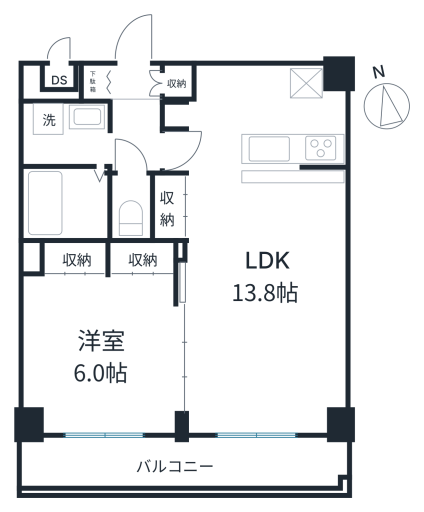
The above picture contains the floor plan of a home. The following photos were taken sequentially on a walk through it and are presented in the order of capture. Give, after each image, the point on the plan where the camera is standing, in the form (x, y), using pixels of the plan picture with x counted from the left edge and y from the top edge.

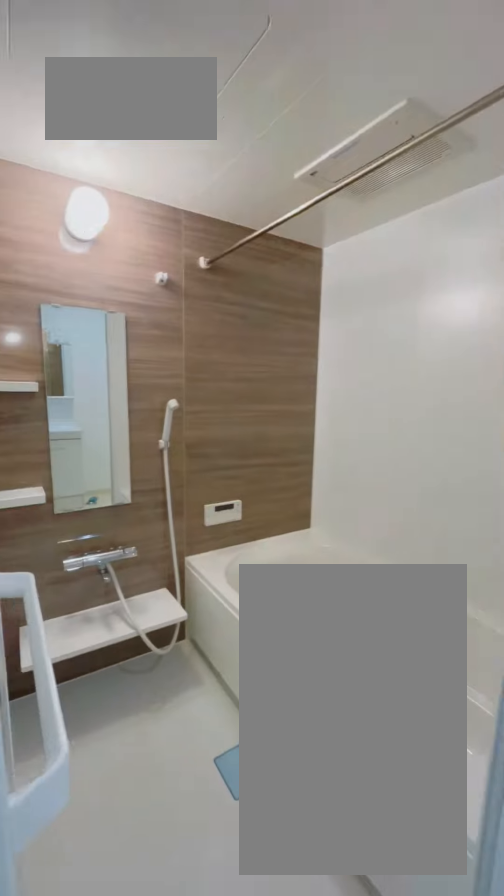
(66, 202)
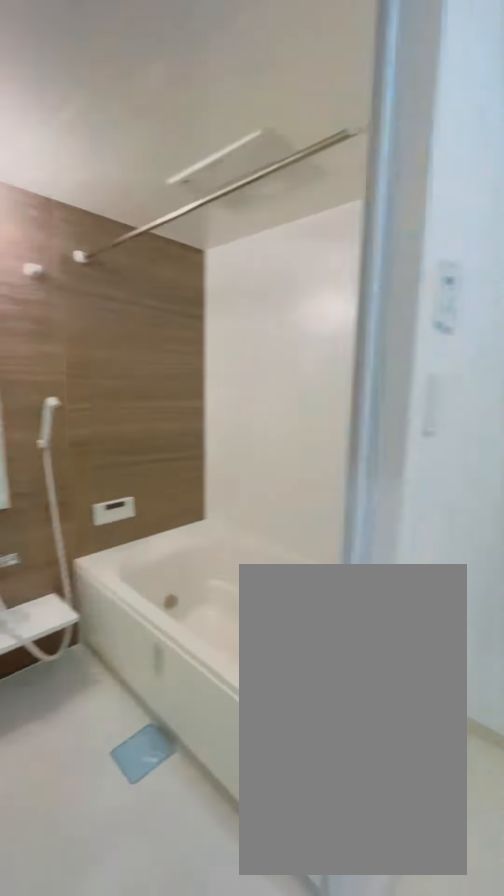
(65, 197)
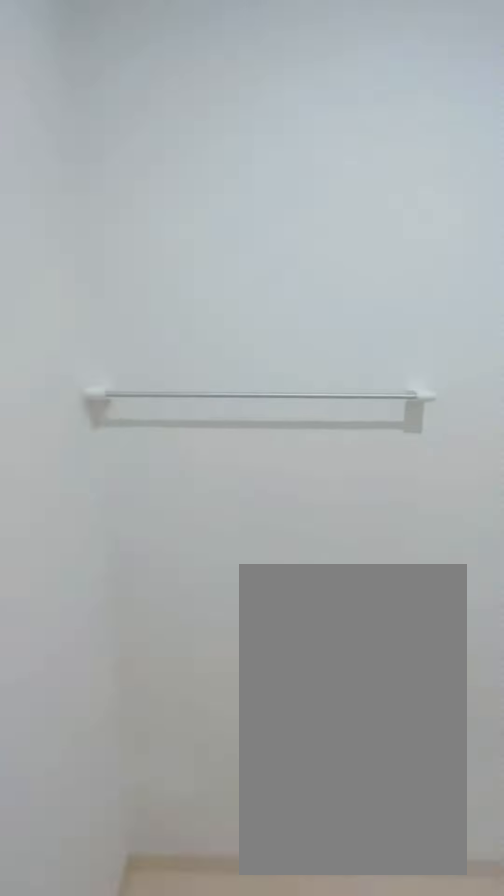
(60, 175)
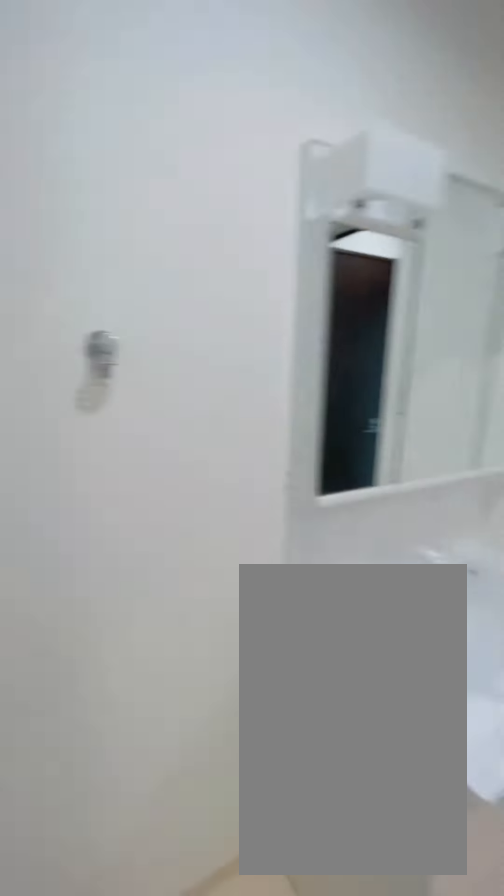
(52, 163)
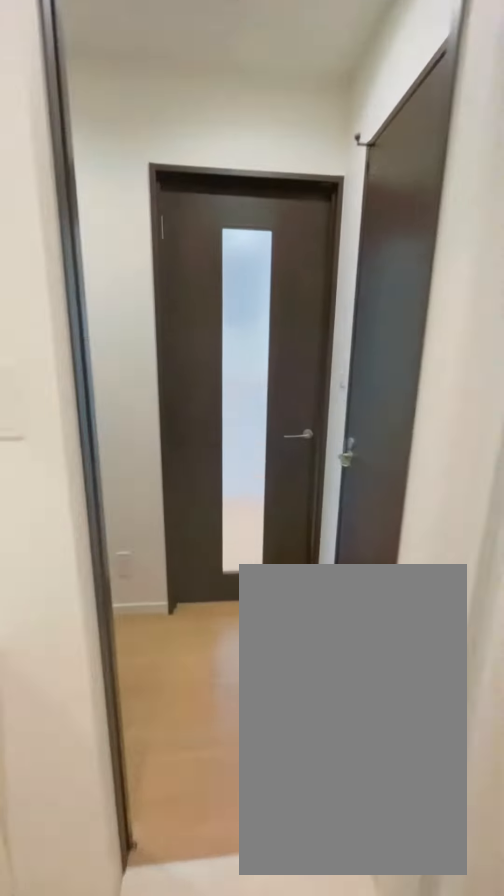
(68, 166)
